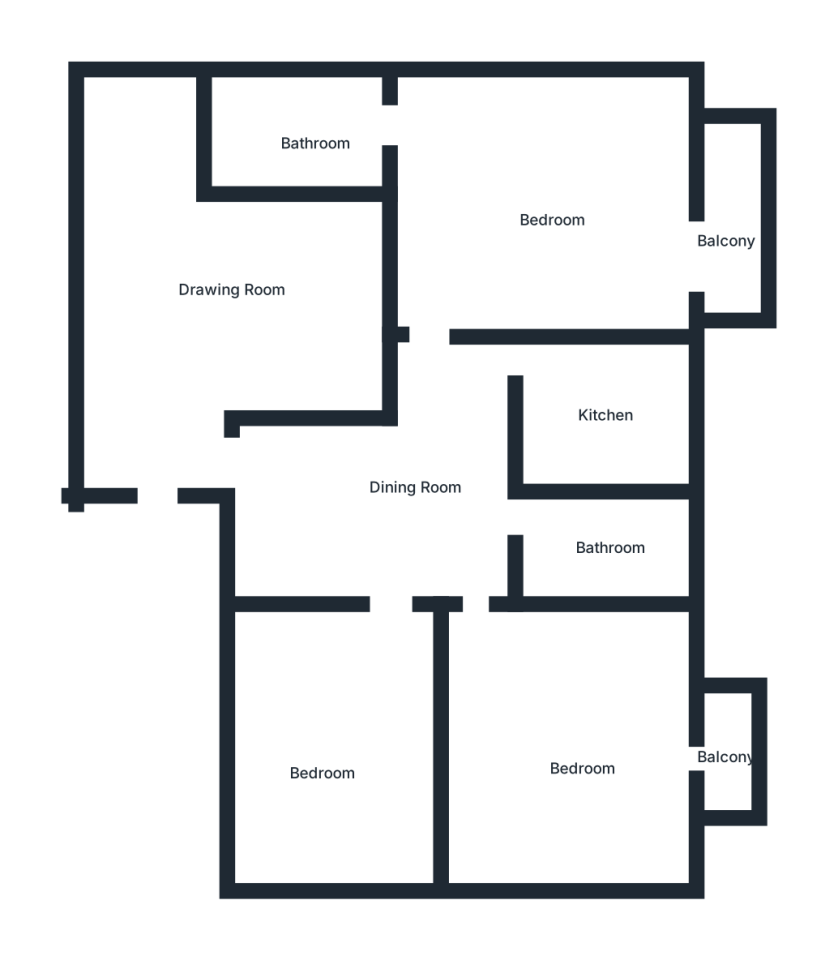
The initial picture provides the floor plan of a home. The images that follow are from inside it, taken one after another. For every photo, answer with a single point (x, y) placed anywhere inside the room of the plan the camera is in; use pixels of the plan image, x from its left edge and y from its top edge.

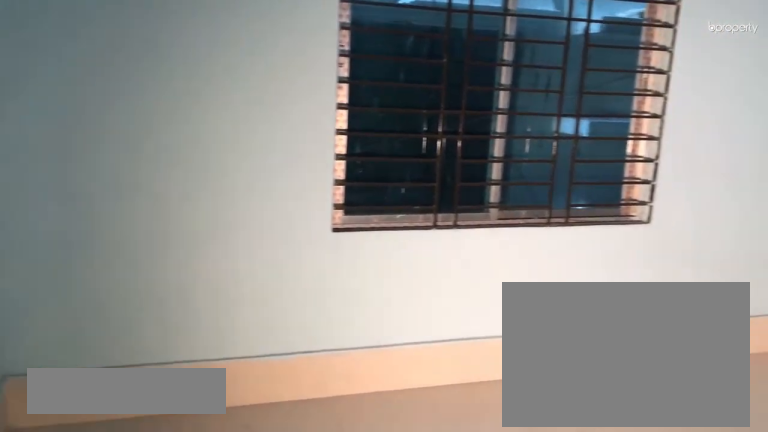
(445, 287)
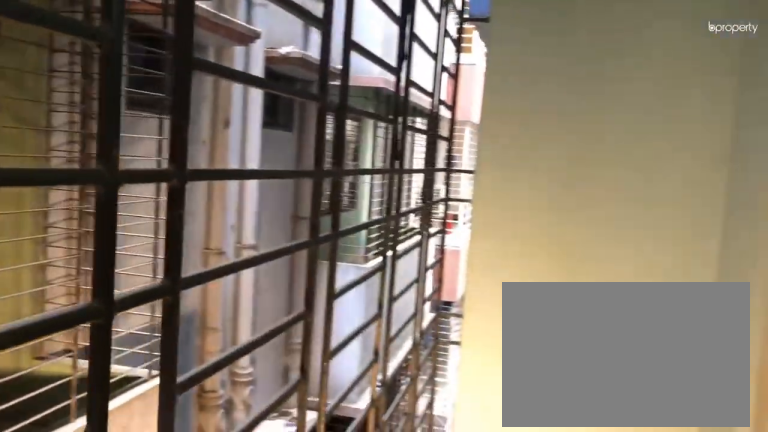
(742, 193)
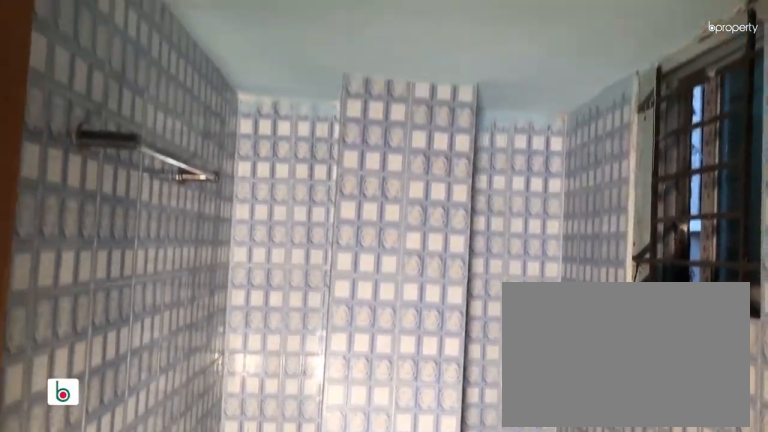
(303, 143)
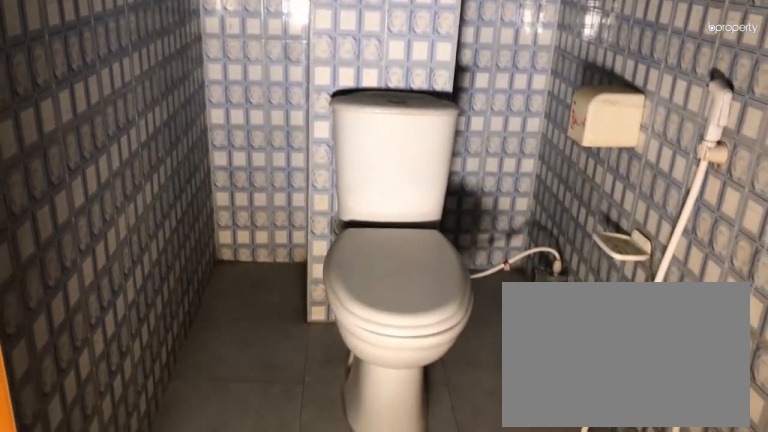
(303, 143)
